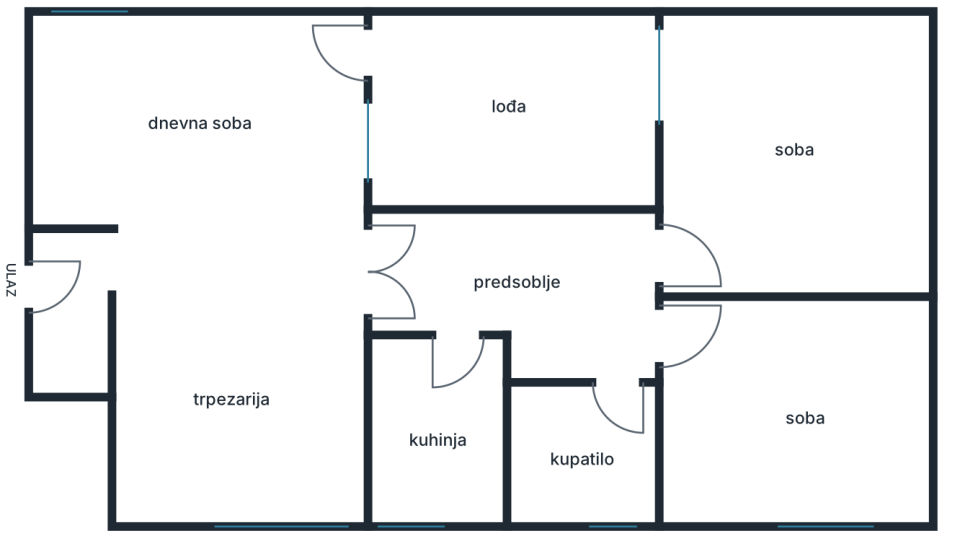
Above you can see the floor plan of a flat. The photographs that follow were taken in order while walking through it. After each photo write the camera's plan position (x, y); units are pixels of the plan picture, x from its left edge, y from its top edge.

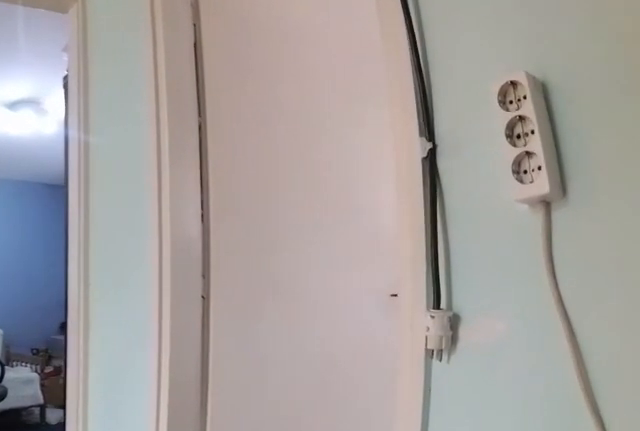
(515, 312)
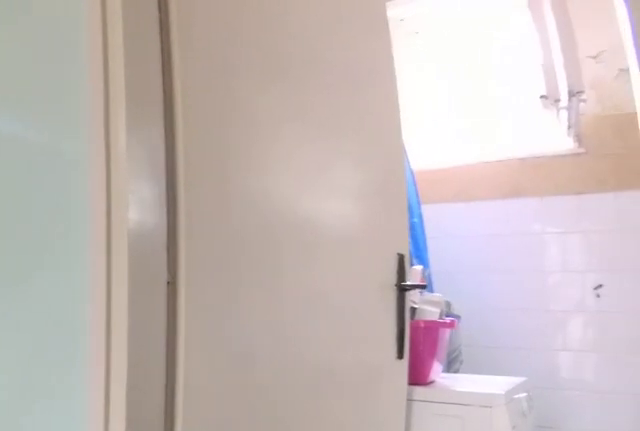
(556, 330)
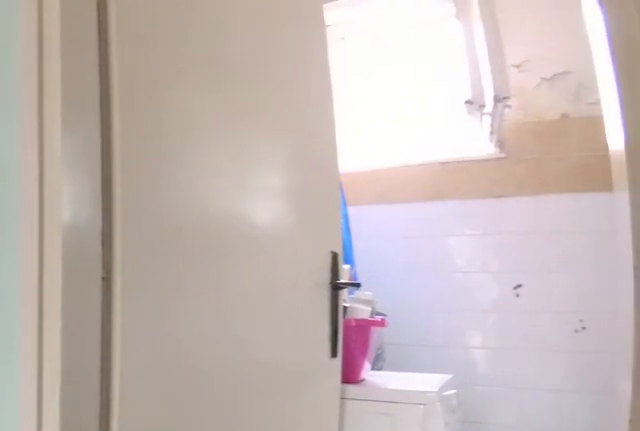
(563, 330)
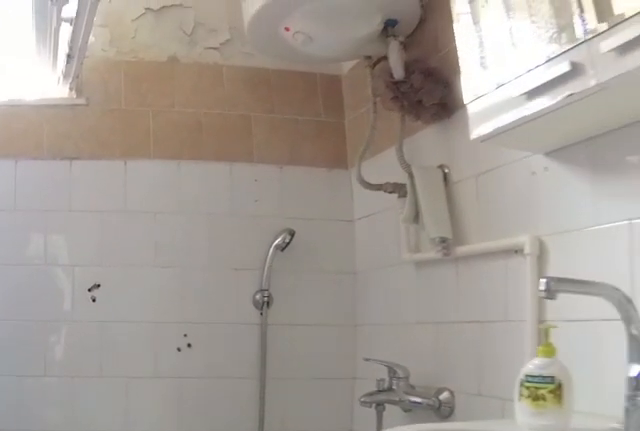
(608, 408)
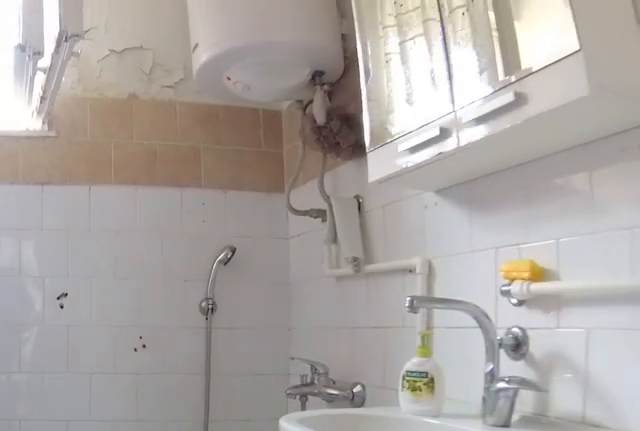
(609, 393)
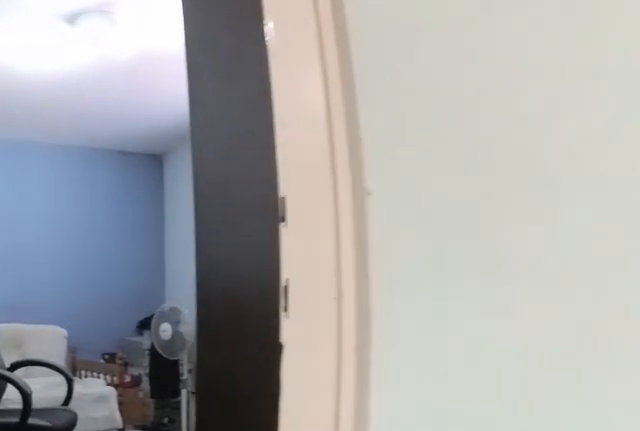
(609, 334)
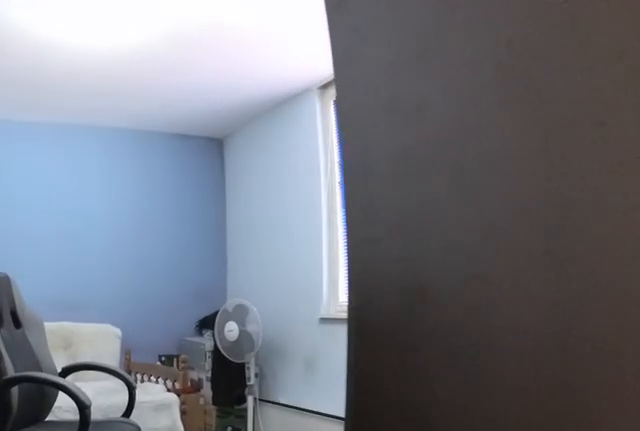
(636, 331)
